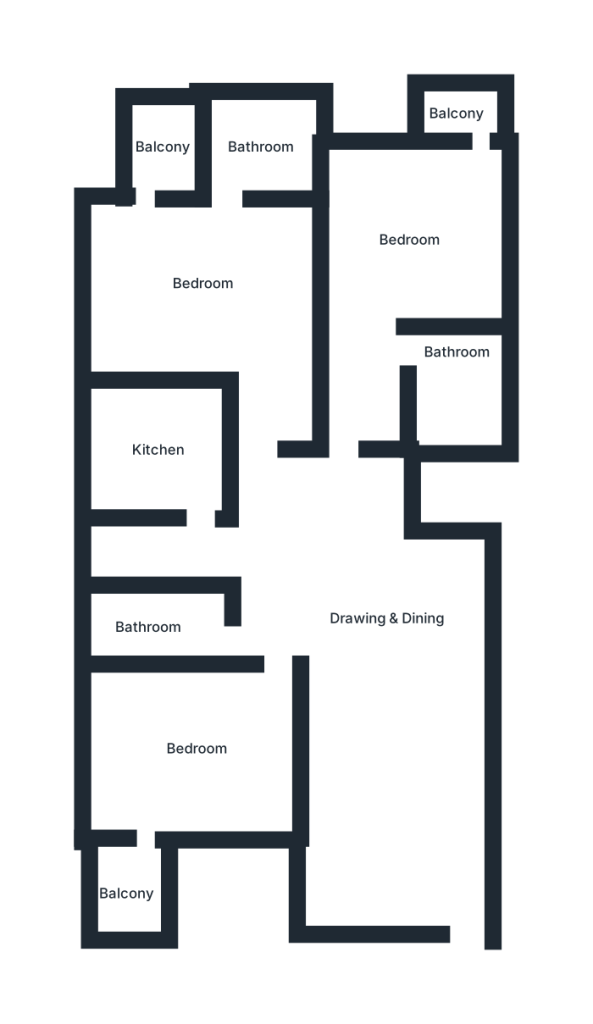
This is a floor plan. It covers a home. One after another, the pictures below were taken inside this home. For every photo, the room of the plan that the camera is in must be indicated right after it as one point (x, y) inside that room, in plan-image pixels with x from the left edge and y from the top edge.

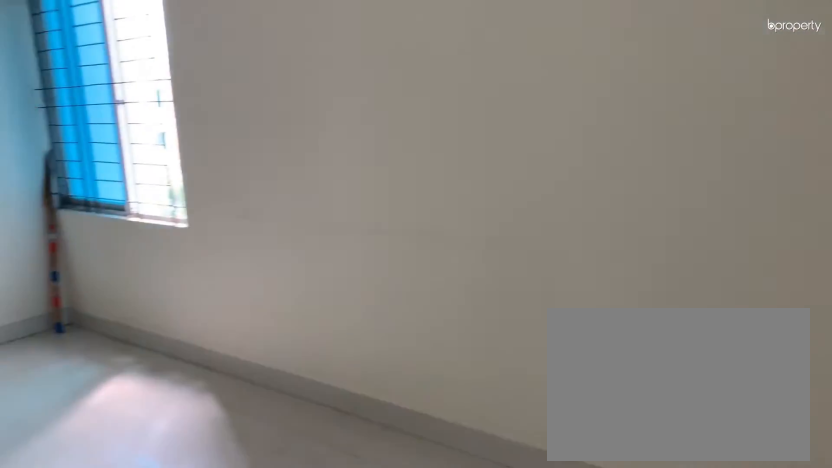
(388, 643)
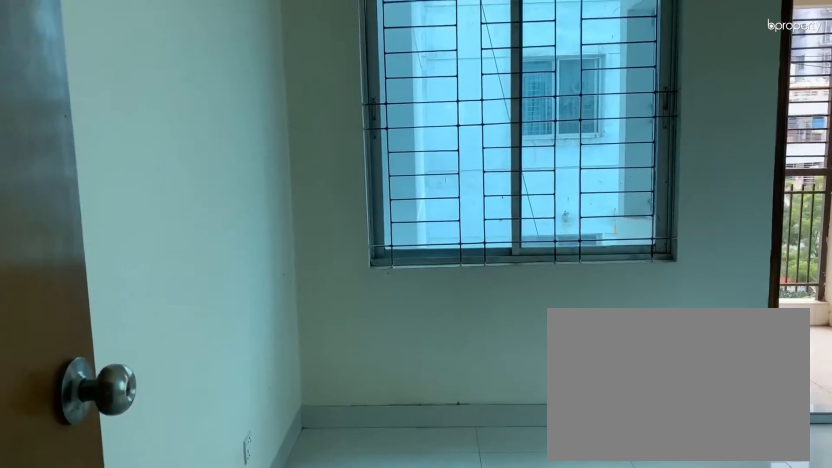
(163, 763)
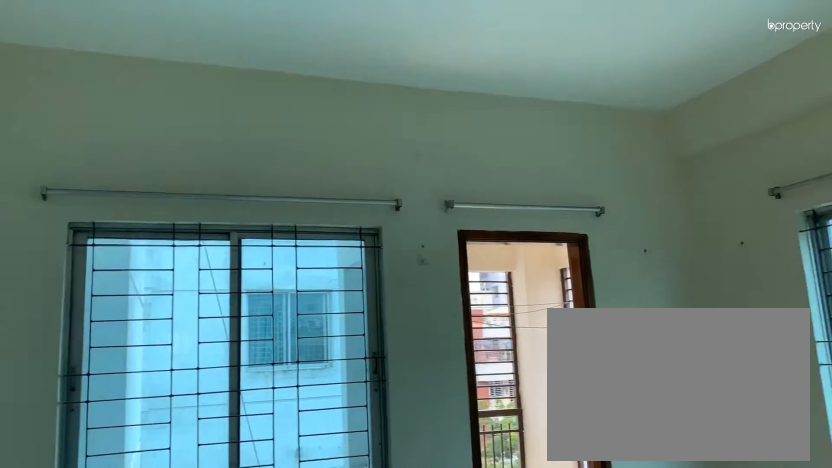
(163, 763)
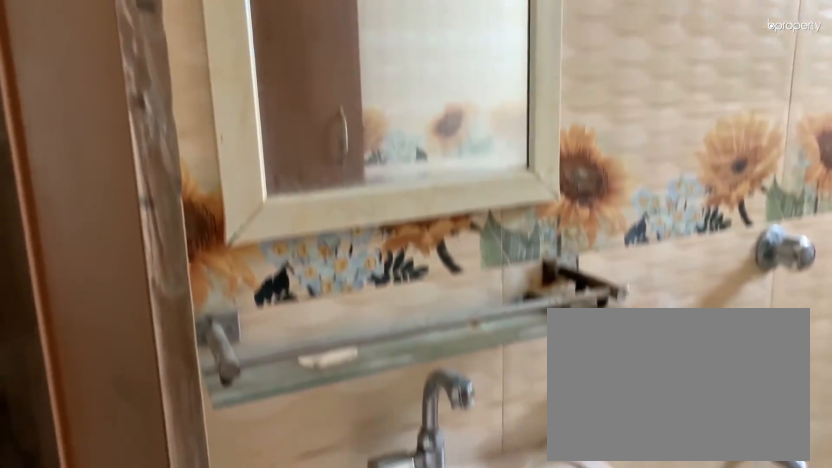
(145, 629)
